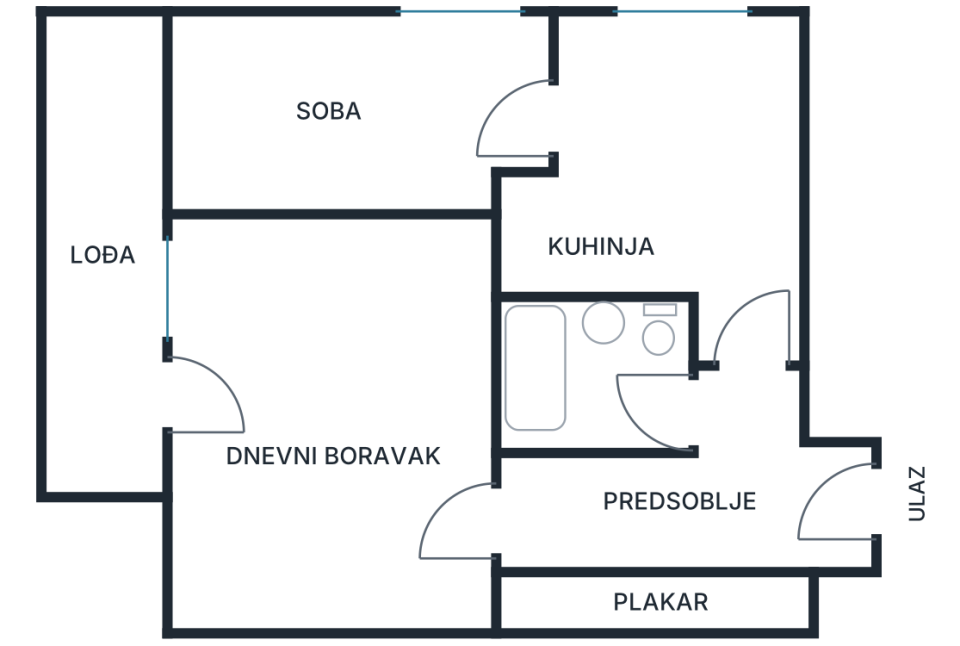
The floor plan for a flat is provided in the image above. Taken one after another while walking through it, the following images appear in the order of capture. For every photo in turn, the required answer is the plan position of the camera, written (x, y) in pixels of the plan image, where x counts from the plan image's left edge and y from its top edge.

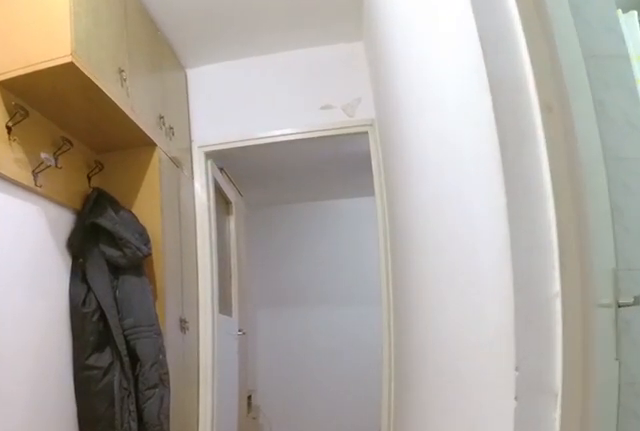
(733, 510)
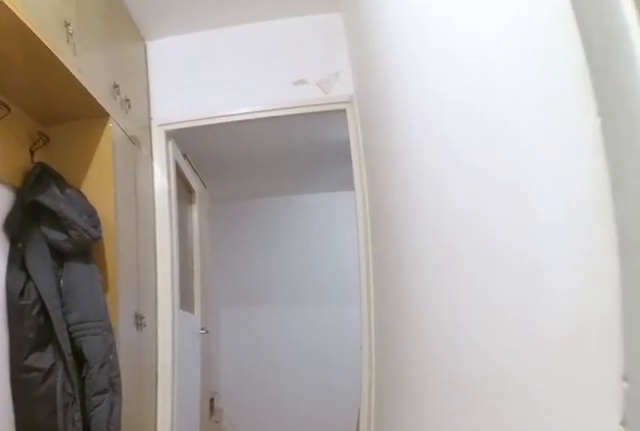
(707, 512)
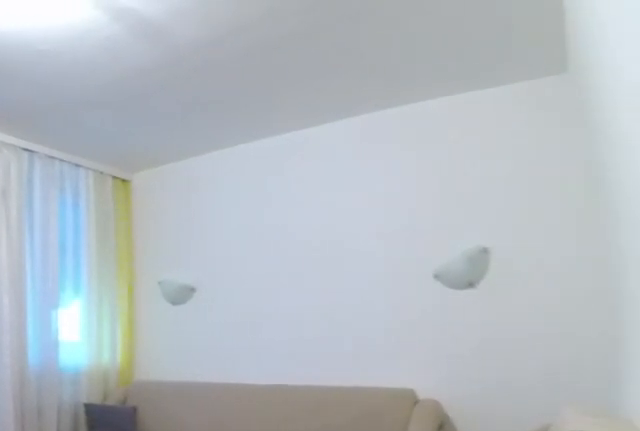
(472, 522)
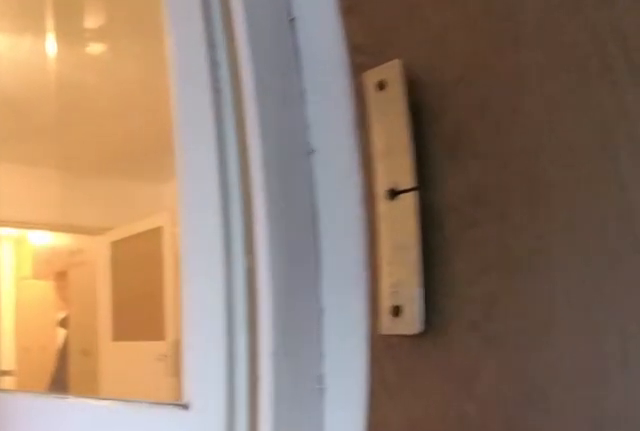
(97, 385)
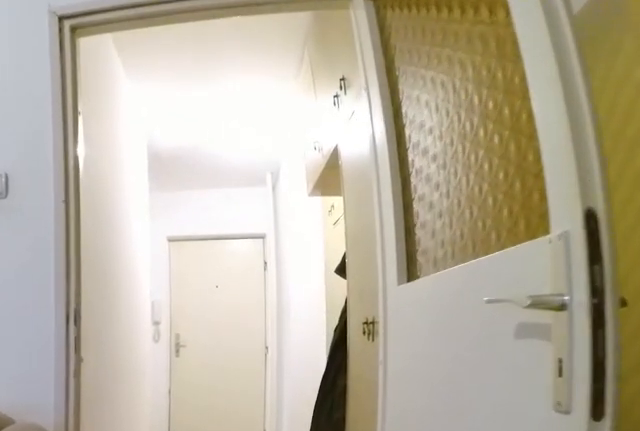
(392, 545)
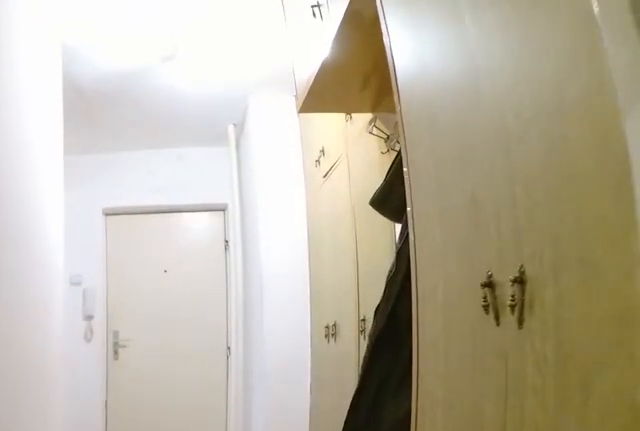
(450, 535)
